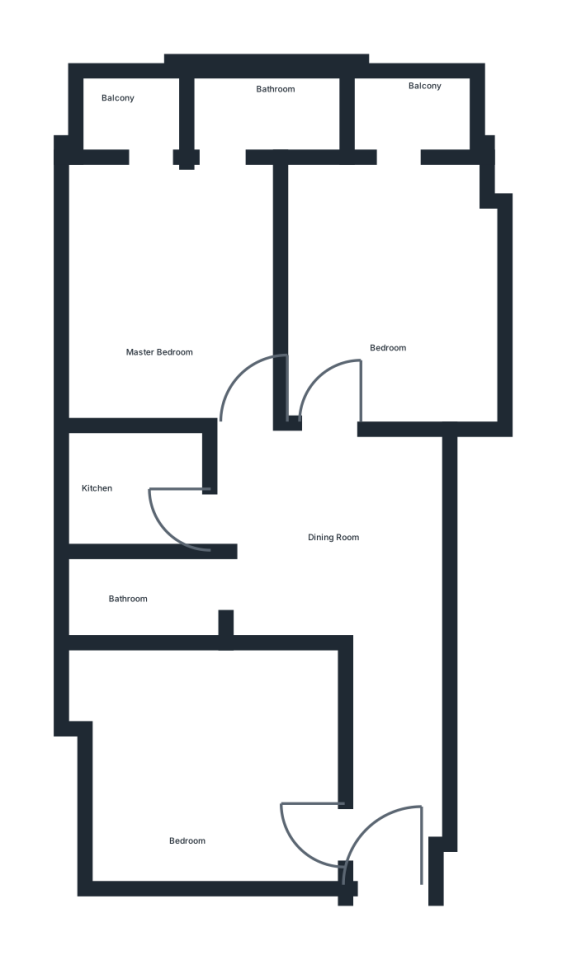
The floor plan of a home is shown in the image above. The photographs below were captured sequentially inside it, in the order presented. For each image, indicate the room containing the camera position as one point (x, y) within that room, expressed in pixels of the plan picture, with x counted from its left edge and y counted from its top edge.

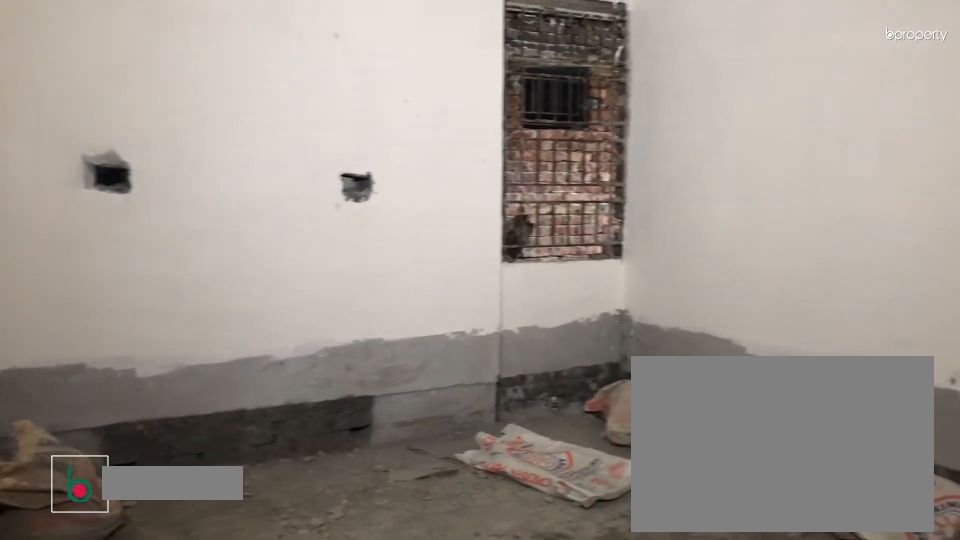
(192, 775)
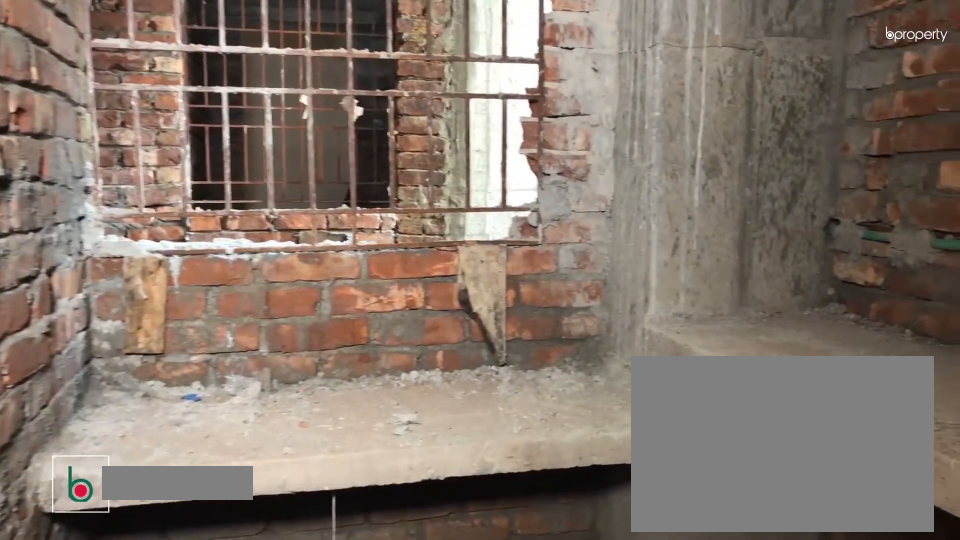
(118, 487)
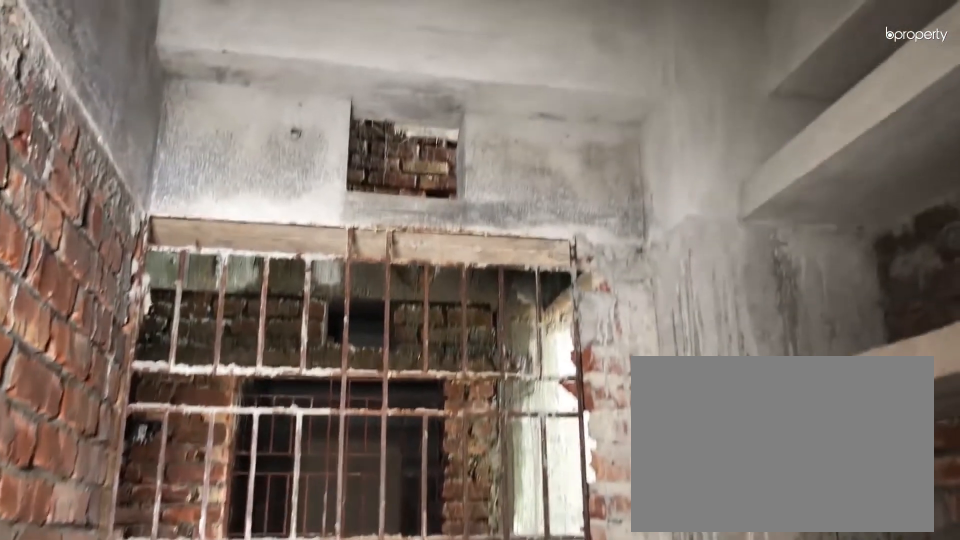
(117, 486)
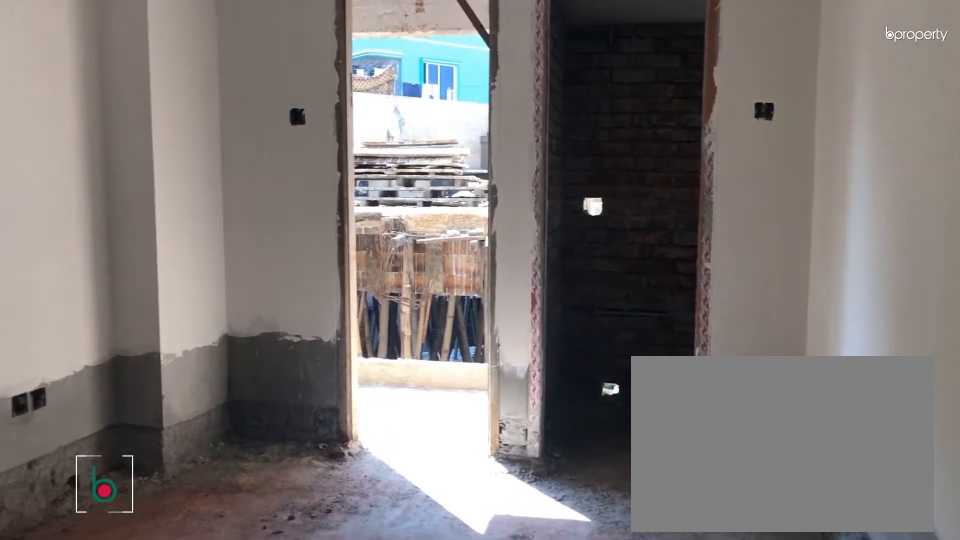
(168, 285)
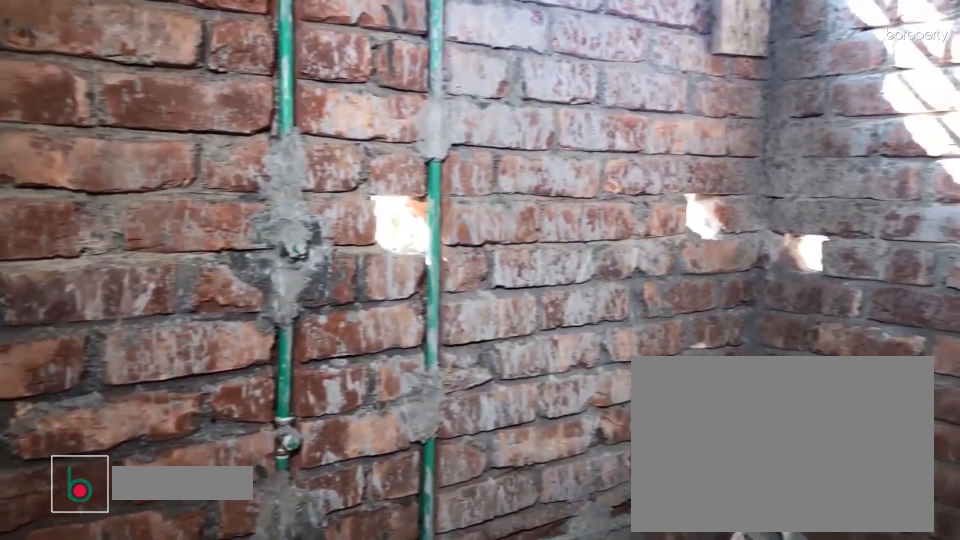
(265, 100)
